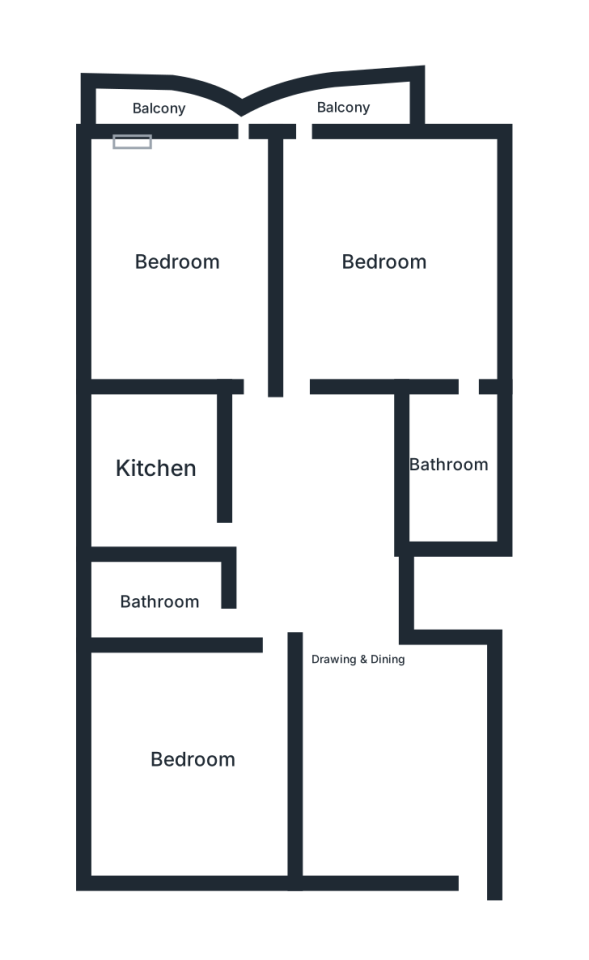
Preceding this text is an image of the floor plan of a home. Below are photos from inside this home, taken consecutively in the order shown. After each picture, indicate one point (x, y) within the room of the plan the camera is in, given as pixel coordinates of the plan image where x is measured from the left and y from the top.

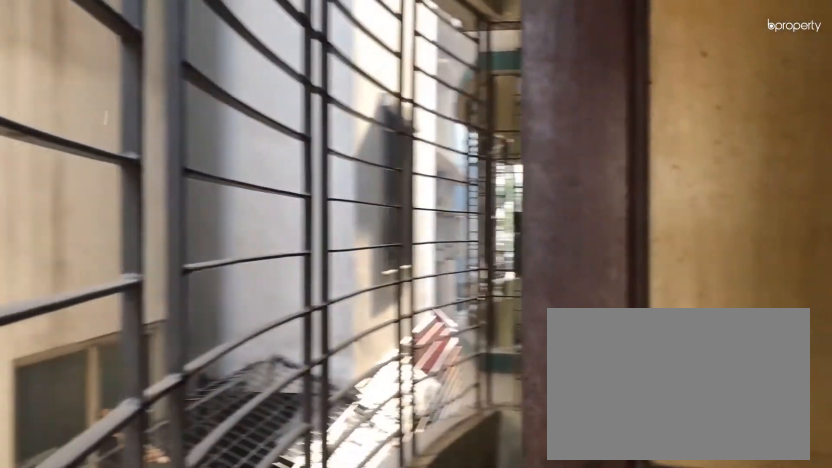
(156, 111)
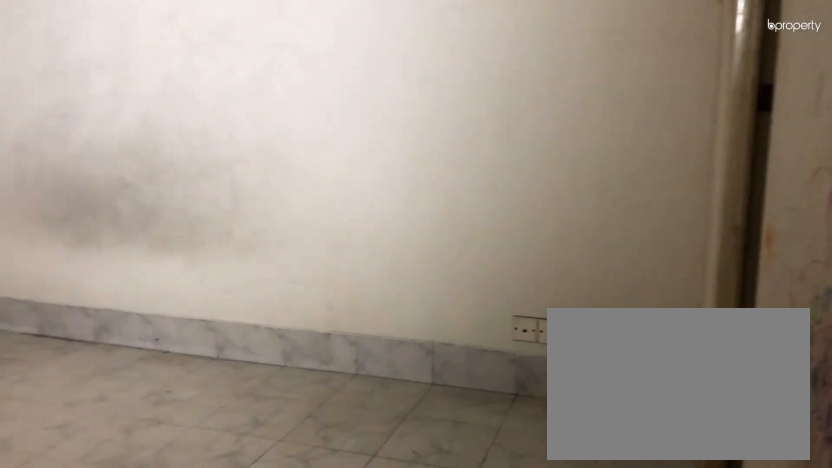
(389, 258)
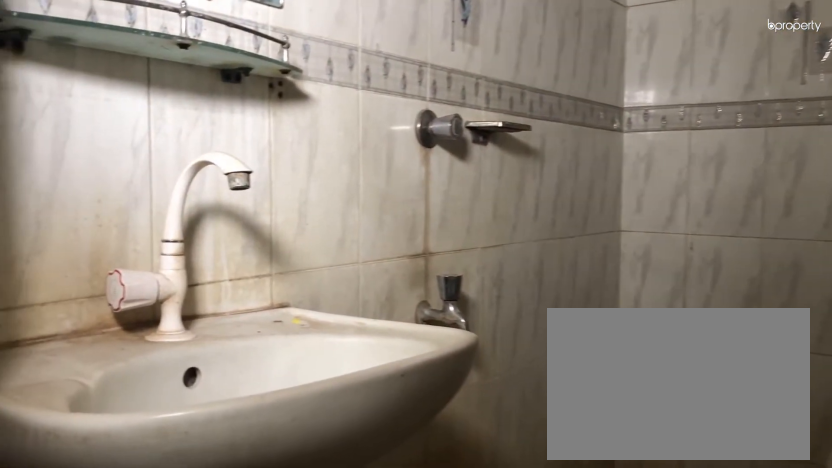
(444, 464)
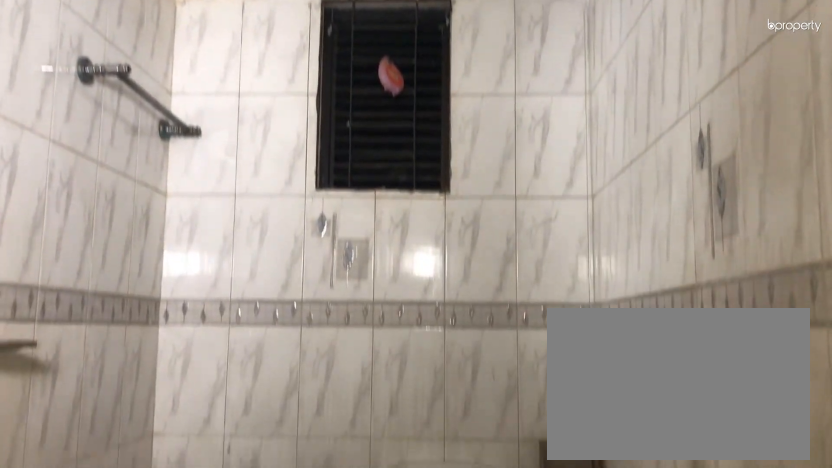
(444, 464)
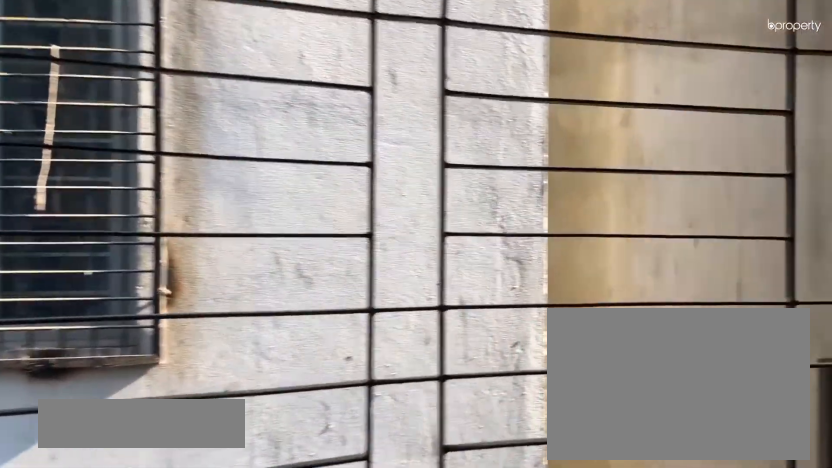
(340, 108)
